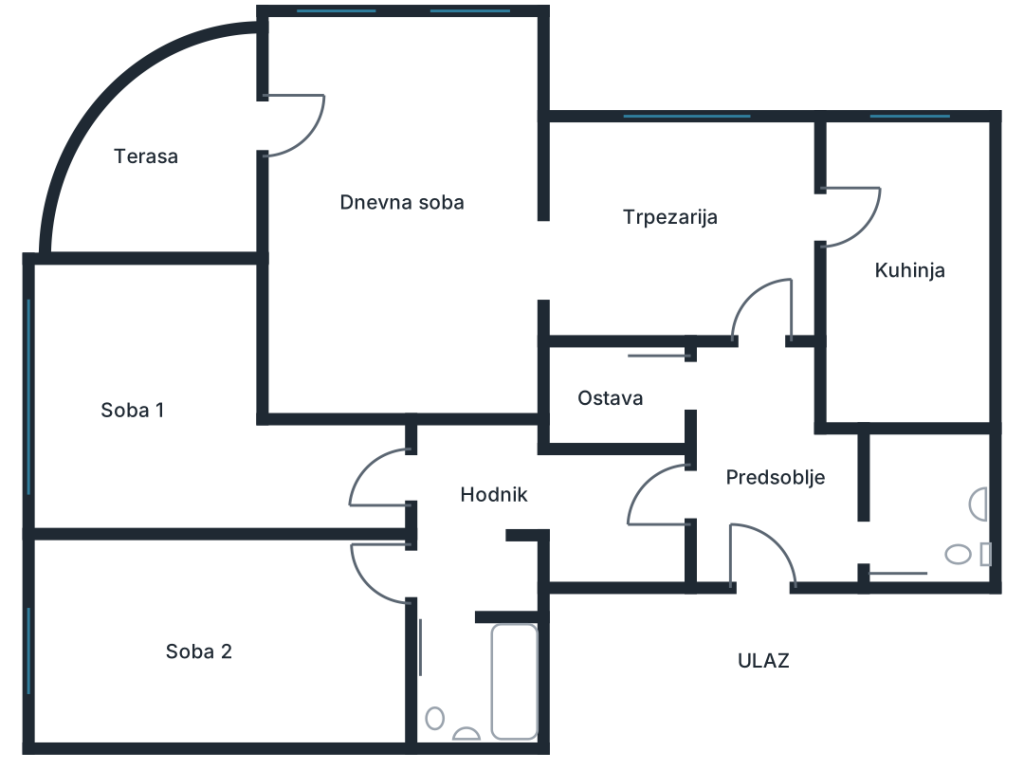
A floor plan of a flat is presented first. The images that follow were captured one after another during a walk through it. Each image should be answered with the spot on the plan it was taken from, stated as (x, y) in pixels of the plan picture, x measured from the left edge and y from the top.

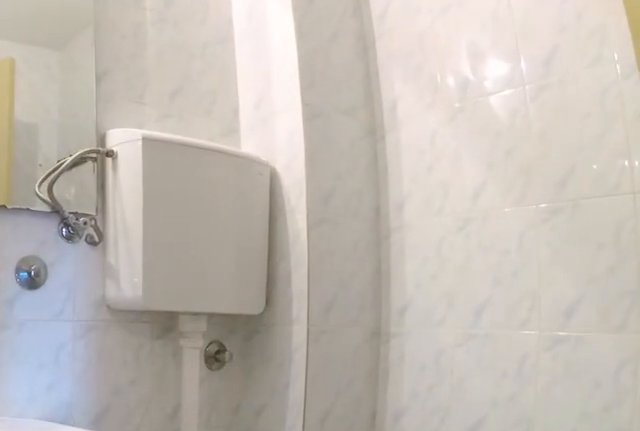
(891, 493)
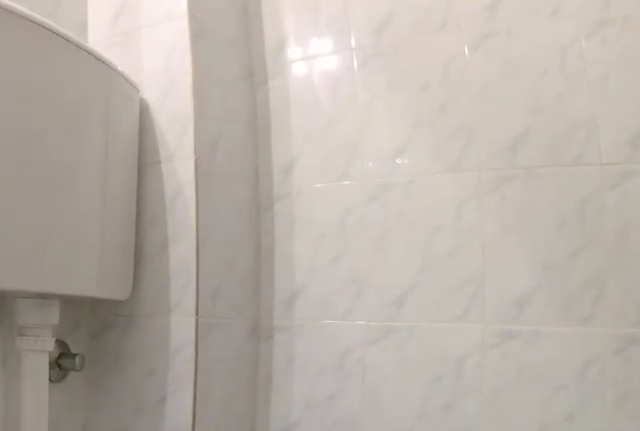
(906, 478)
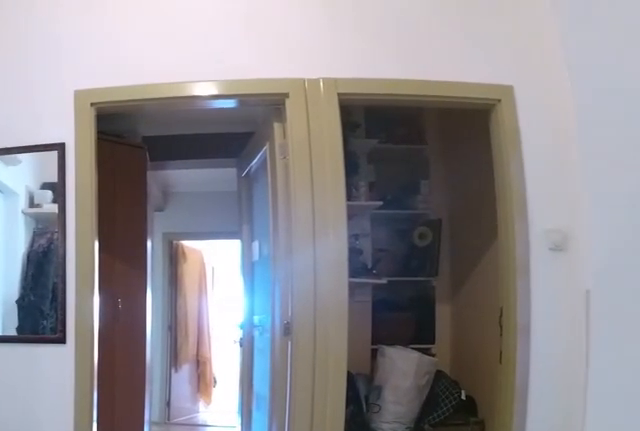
(889, 498)
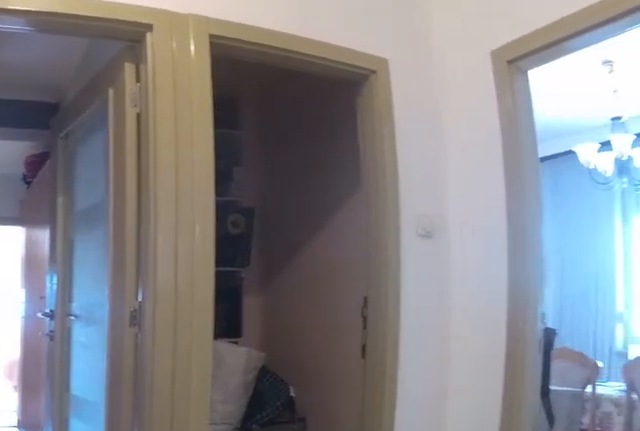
(806, 497)
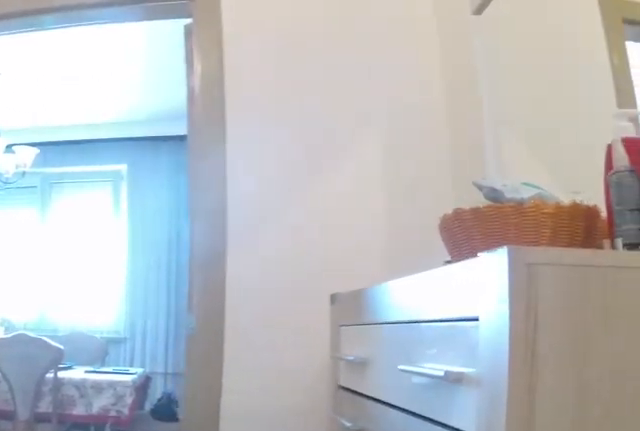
(772, 502)
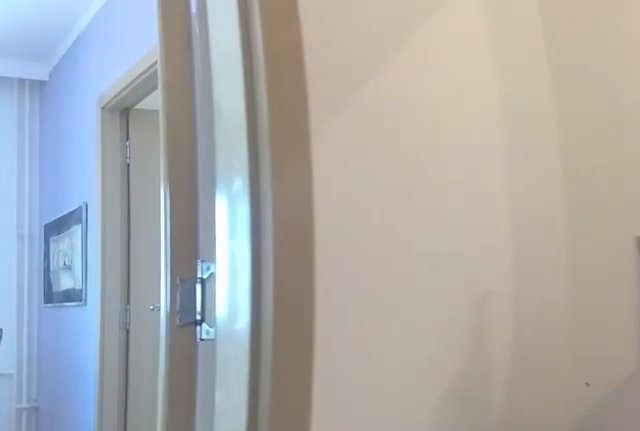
(764, 426)
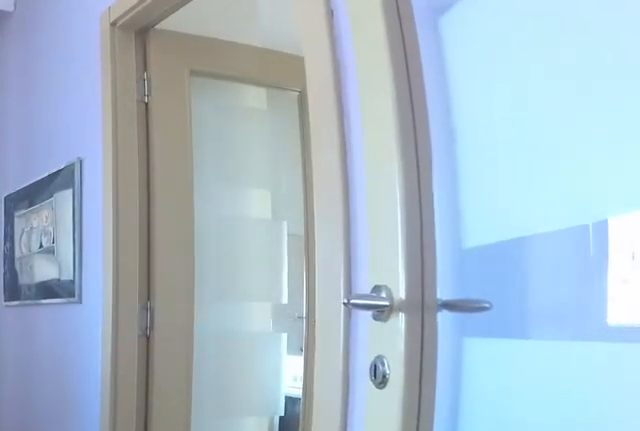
(766, 372)
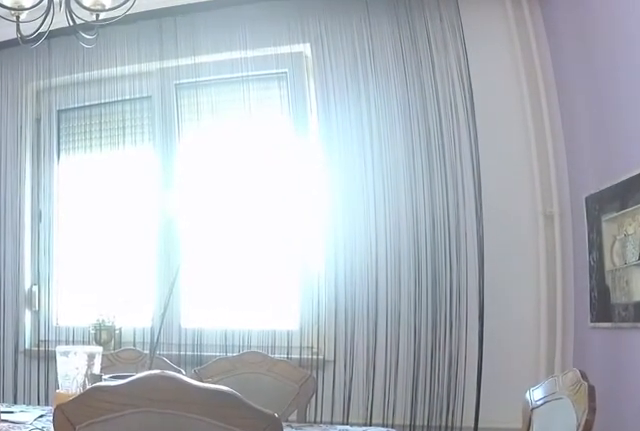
(777, 341)
